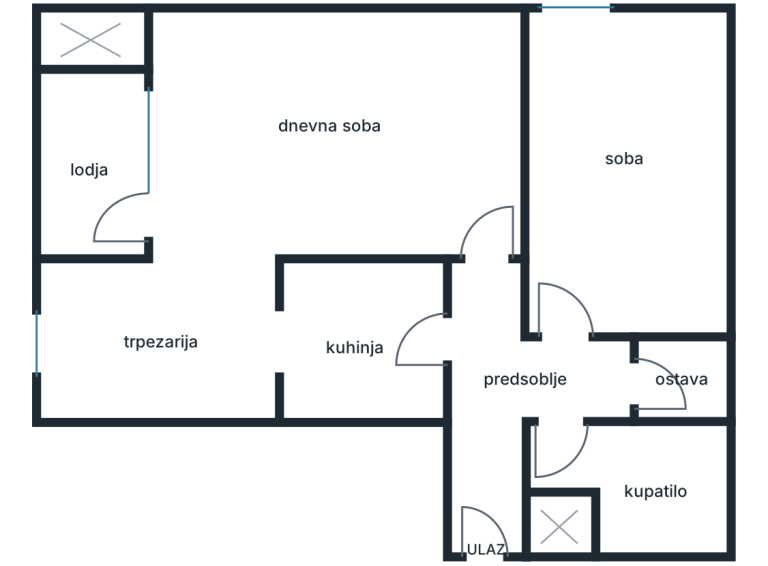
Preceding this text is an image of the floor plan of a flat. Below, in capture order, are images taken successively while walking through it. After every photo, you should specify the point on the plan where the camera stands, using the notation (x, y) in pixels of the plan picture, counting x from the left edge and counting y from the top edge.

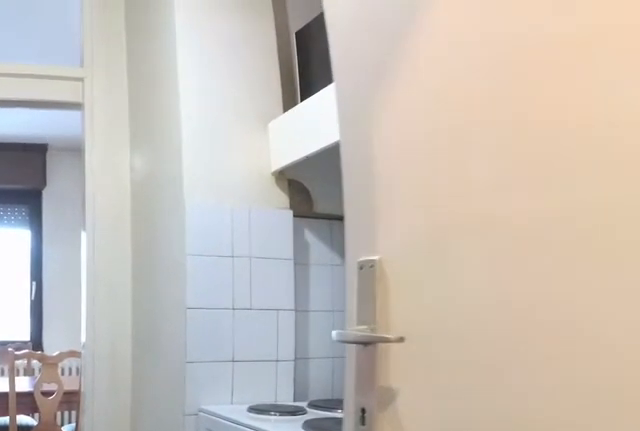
(472, 368)
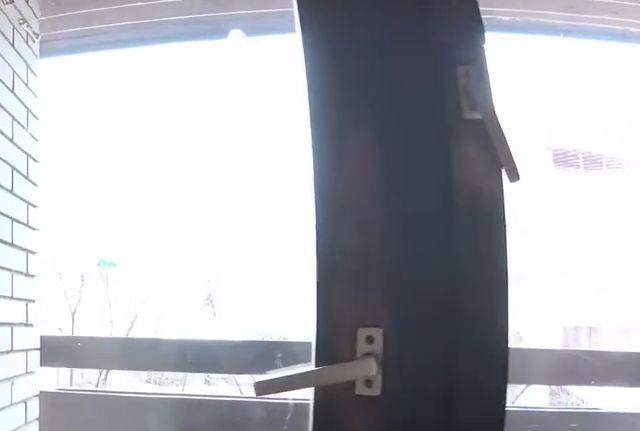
(195, 182)
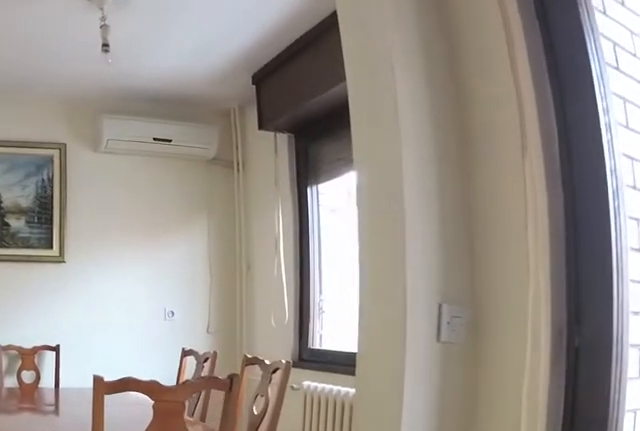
(187, 187)
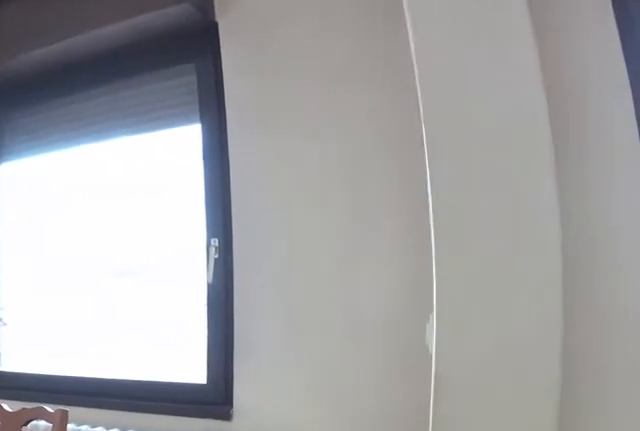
(186, 225)
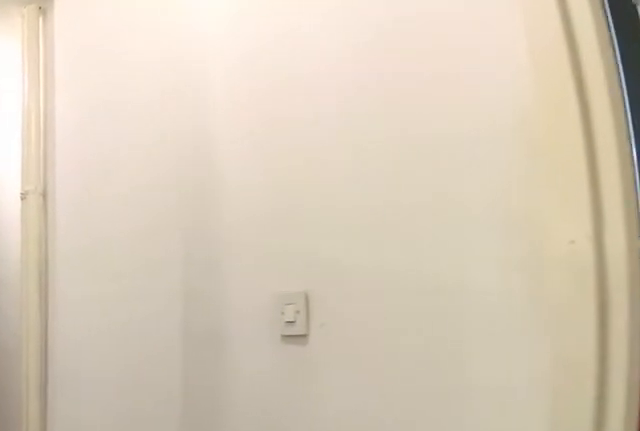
(474, 319)
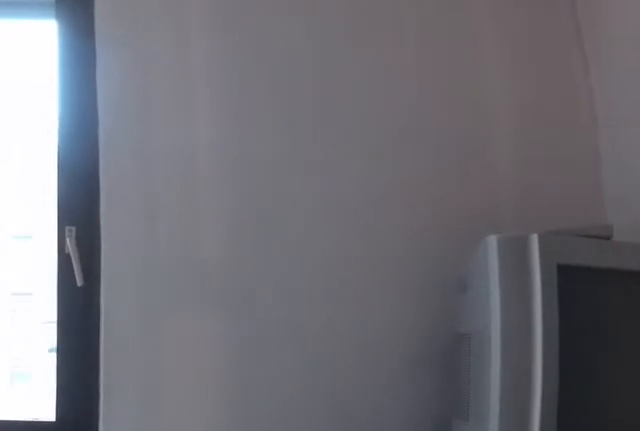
(579, 123)
